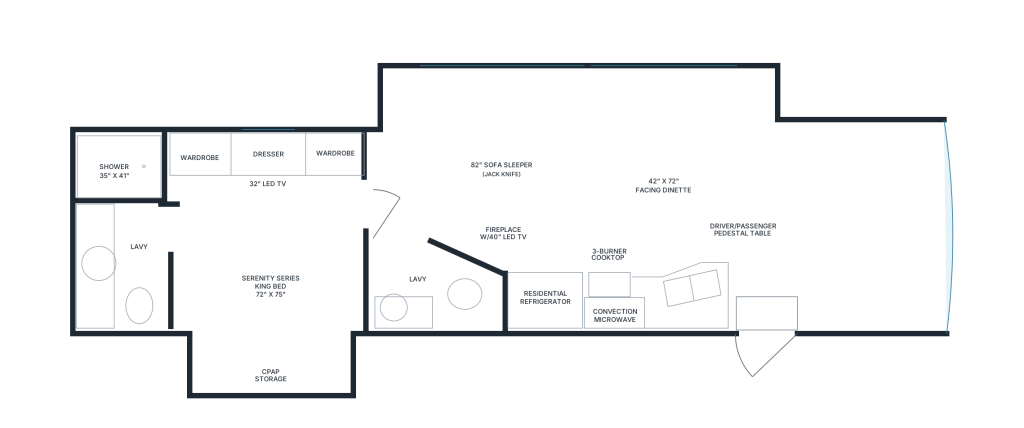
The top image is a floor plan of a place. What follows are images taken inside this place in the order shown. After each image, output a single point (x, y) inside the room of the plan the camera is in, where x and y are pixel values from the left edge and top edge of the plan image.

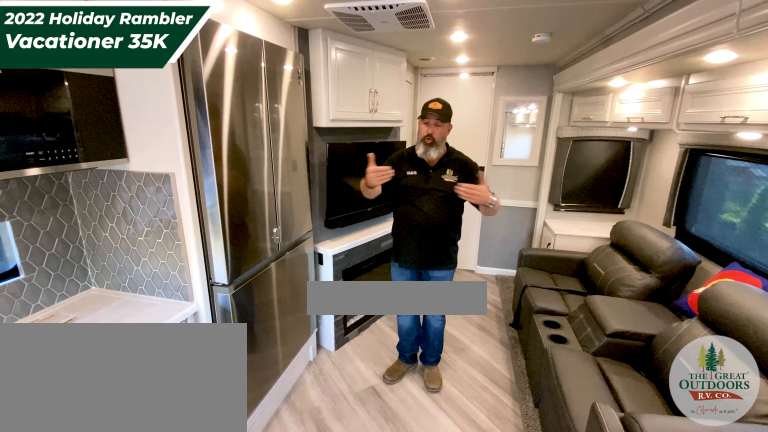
(575, 196)
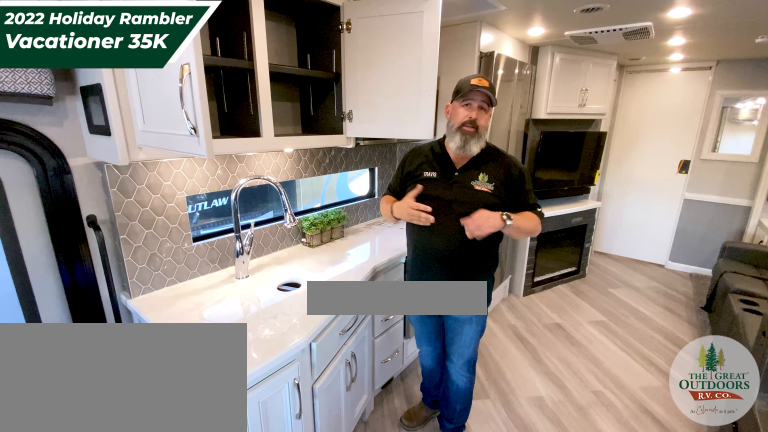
(575, 196)
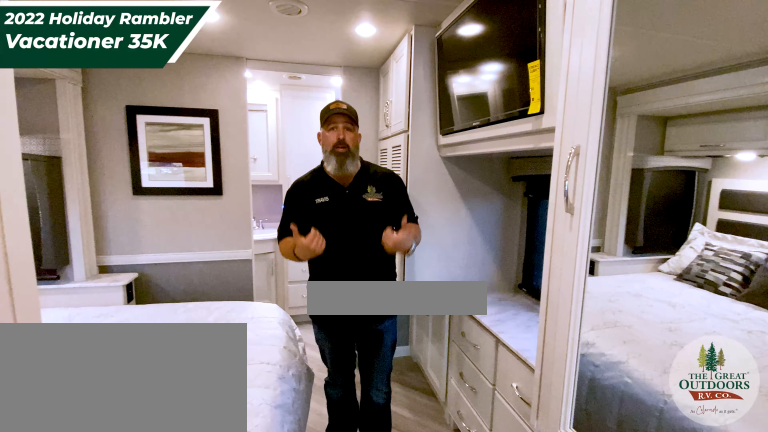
(267, 259)
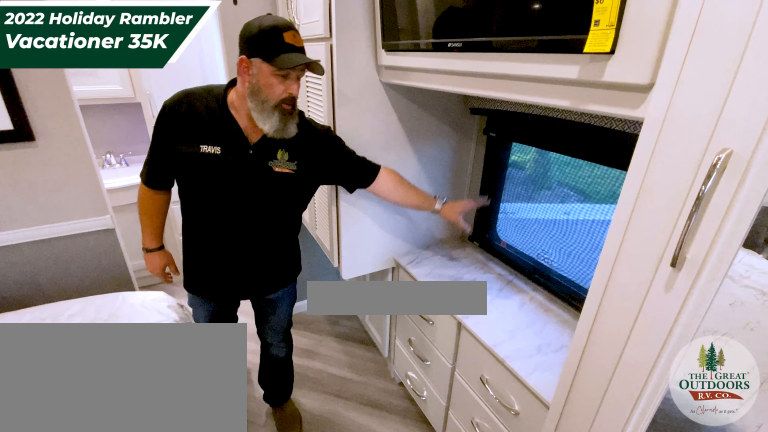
(267, 259)
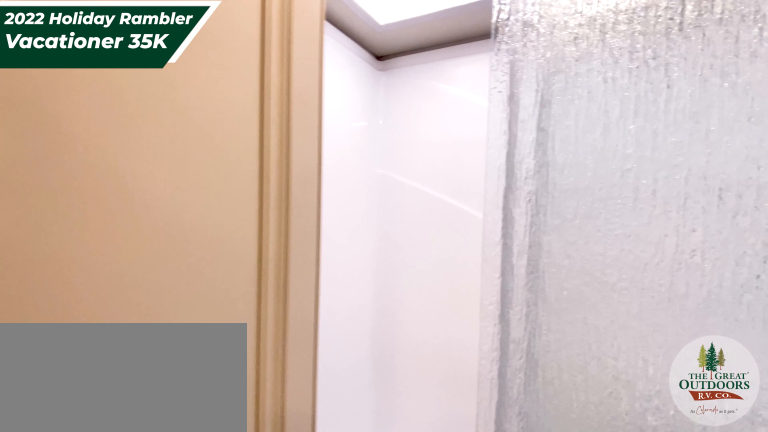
(122, 219)
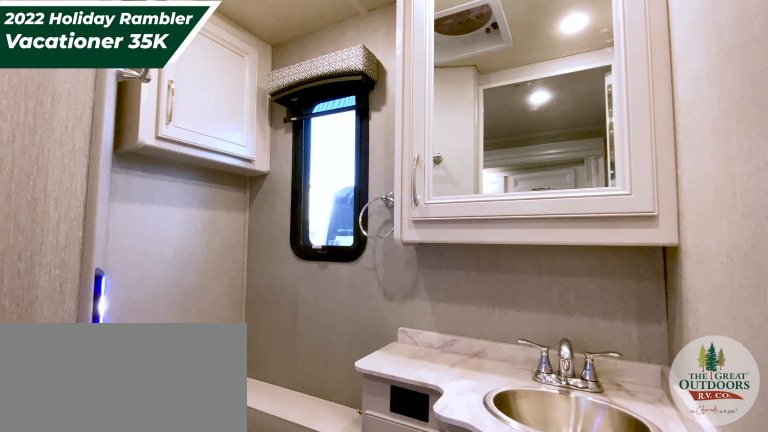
(428, 286)
